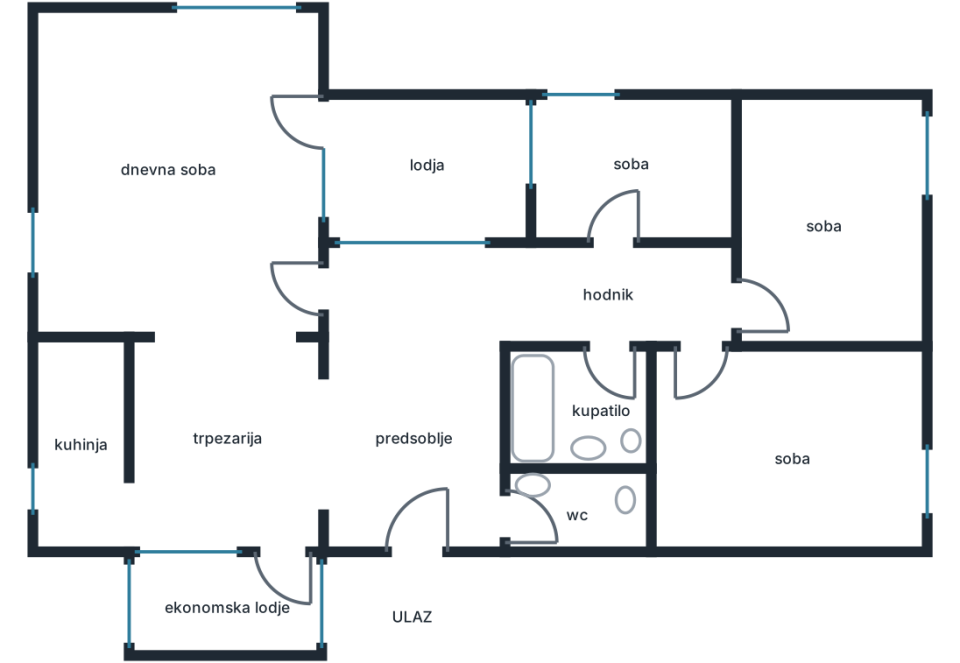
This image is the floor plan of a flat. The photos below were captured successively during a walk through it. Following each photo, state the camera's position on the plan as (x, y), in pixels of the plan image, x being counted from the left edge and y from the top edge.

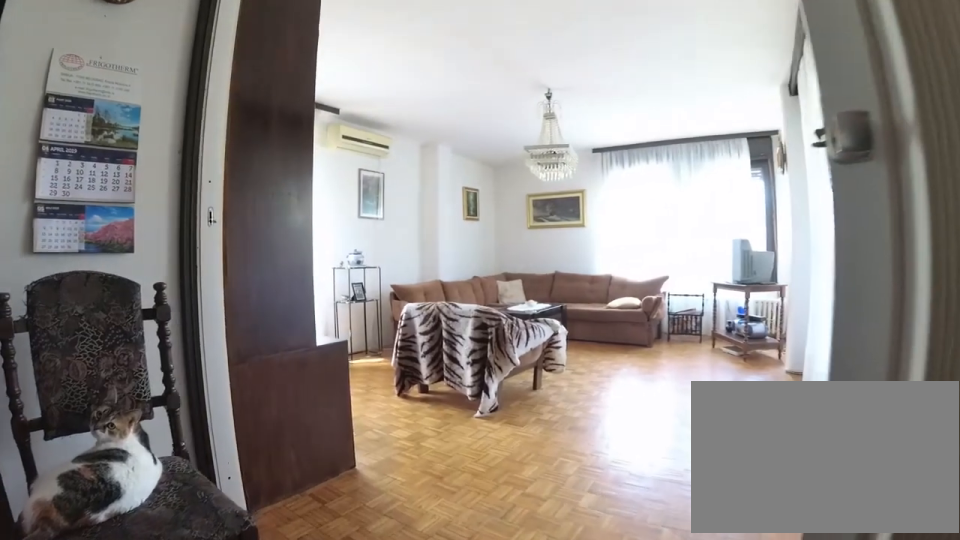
(244, 407)
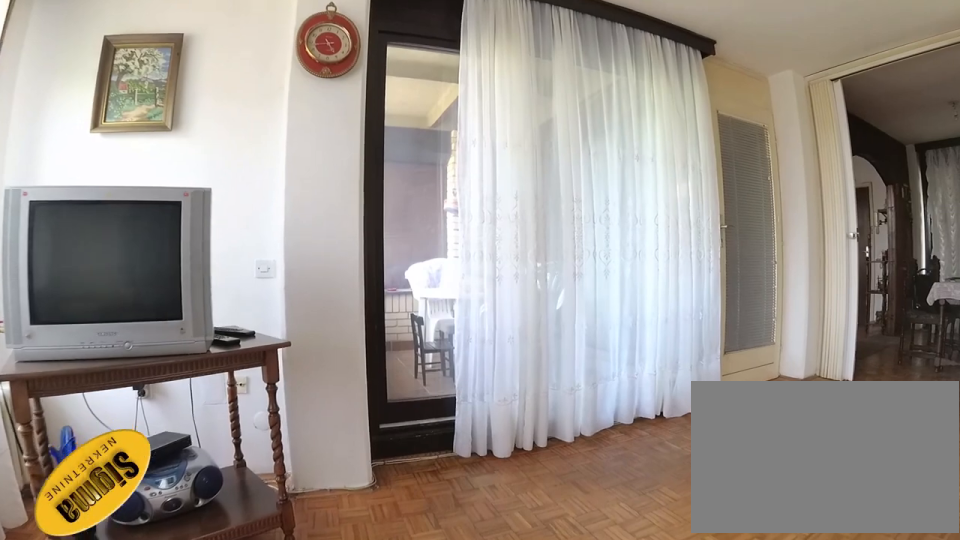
(117, 96)
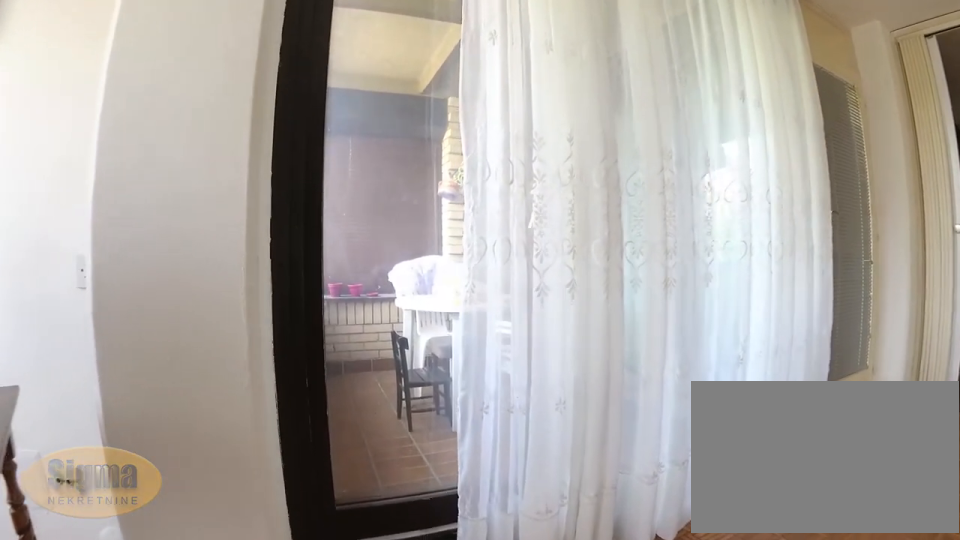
(176, 112)
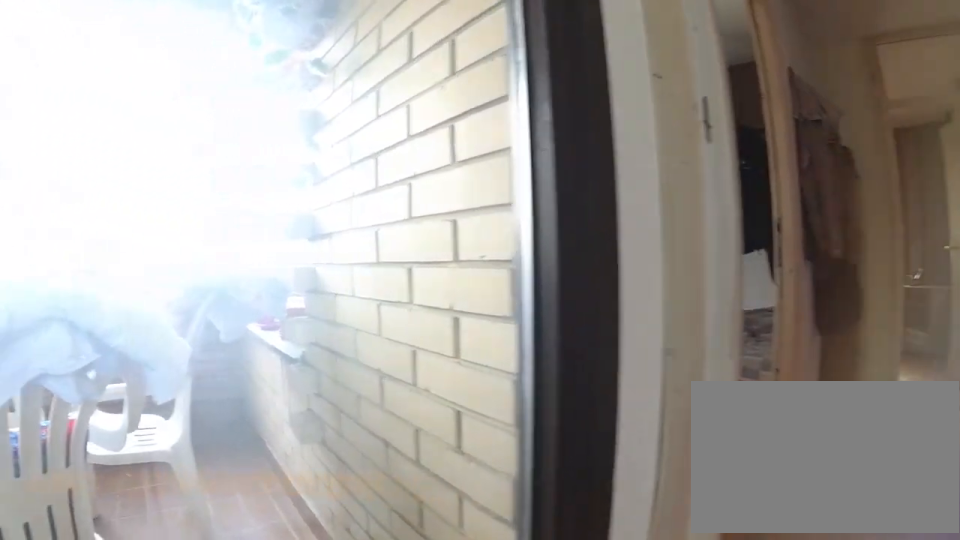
(439, 315)
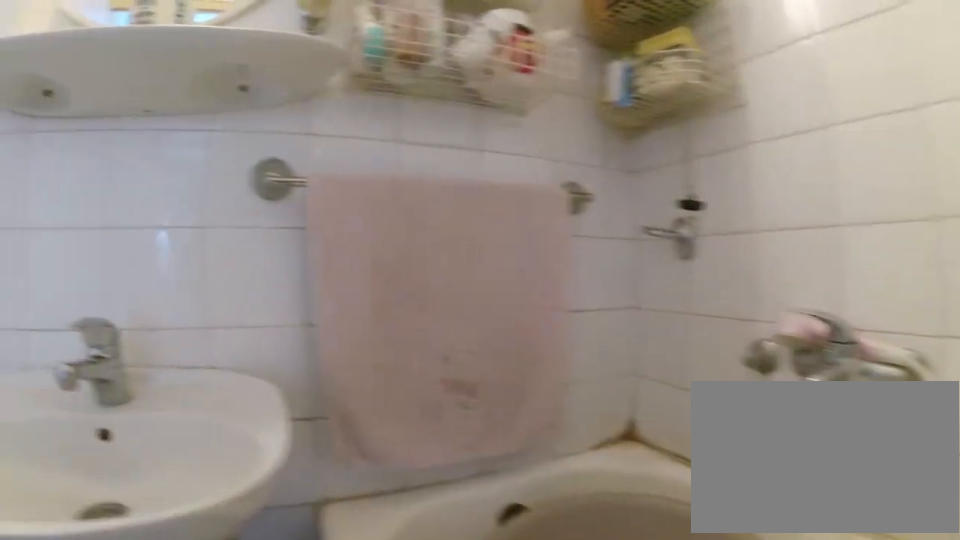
(563, 406)
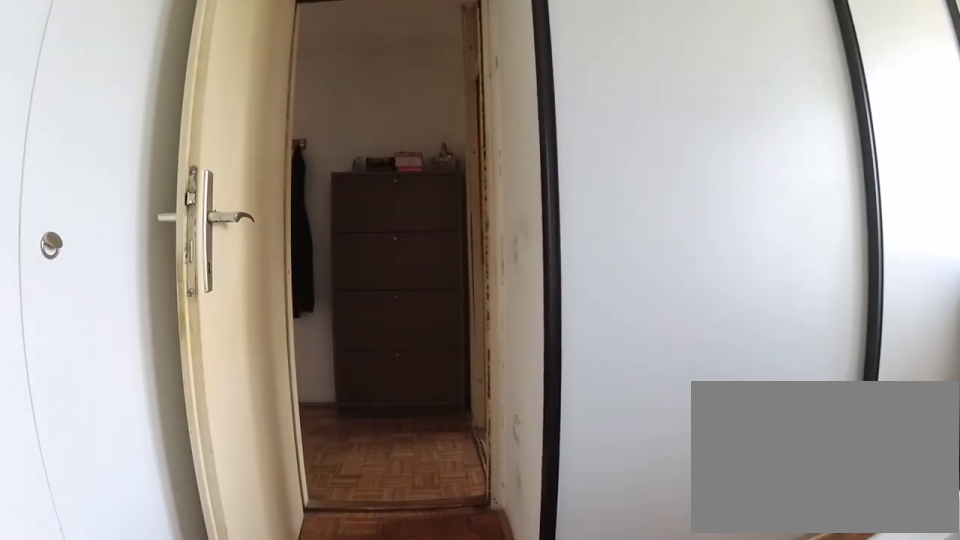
(690, 494)
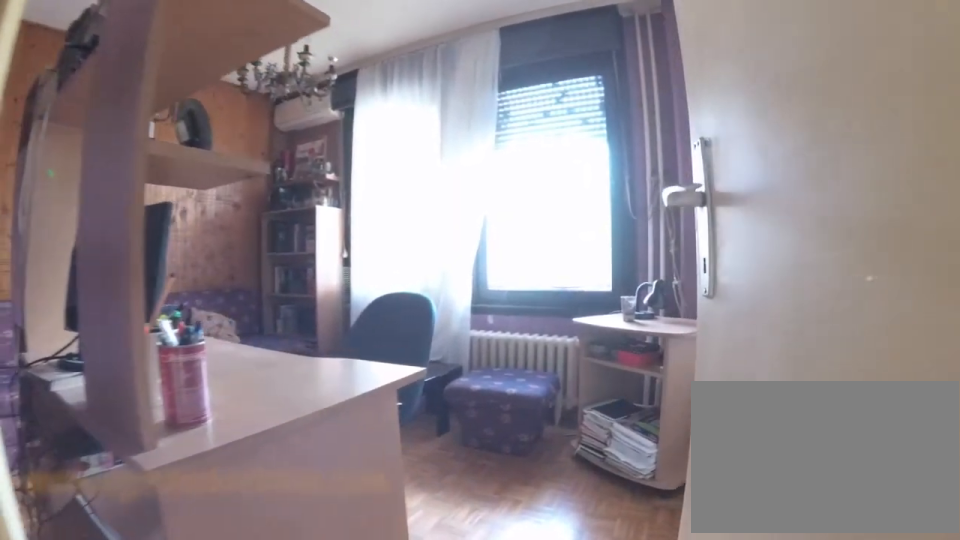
(704, 321)
